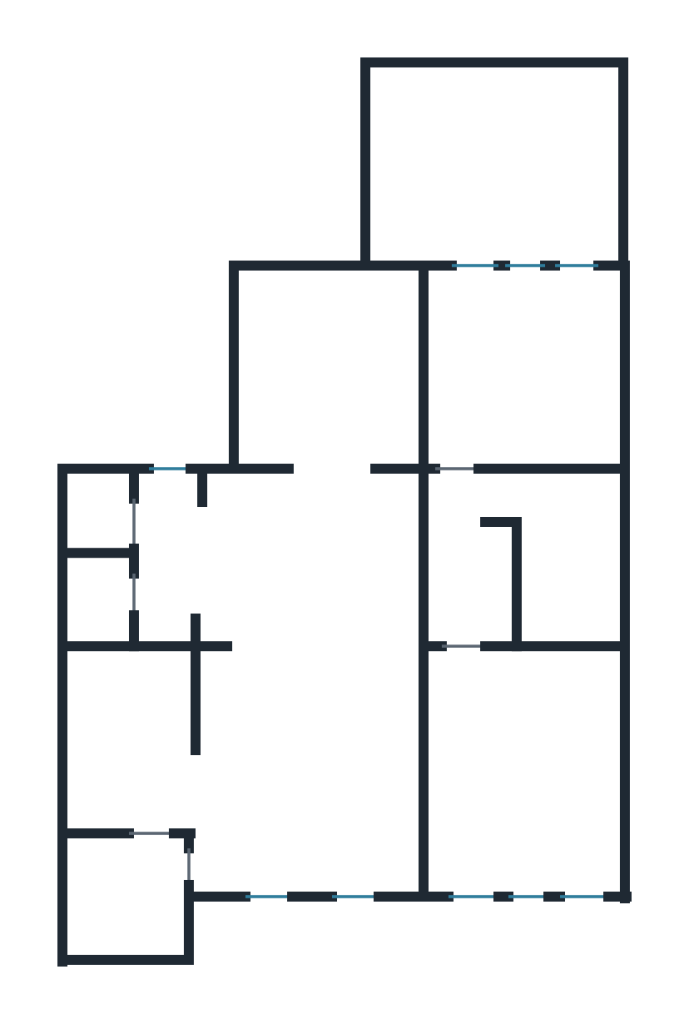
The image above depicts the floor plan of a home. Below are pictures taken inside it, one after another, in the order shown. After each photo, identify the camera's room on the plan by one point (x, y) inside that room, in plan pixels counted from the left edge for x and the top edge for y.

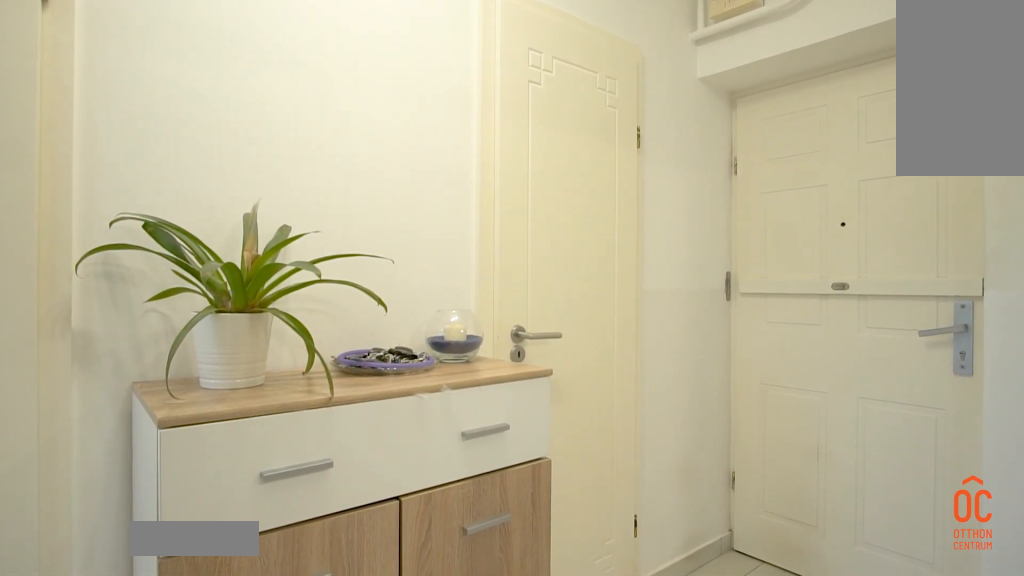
(172, 558)
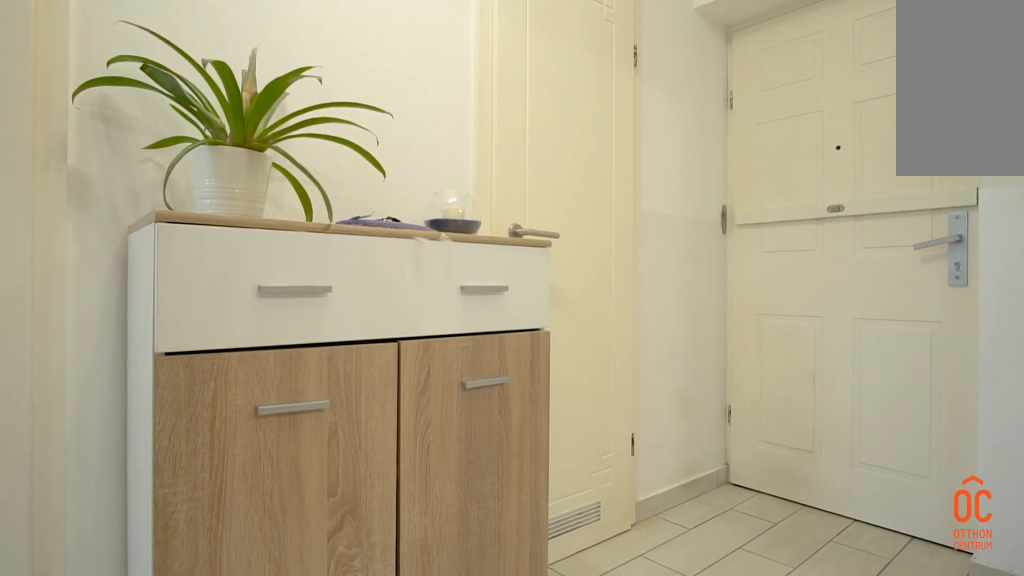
(171, 558)
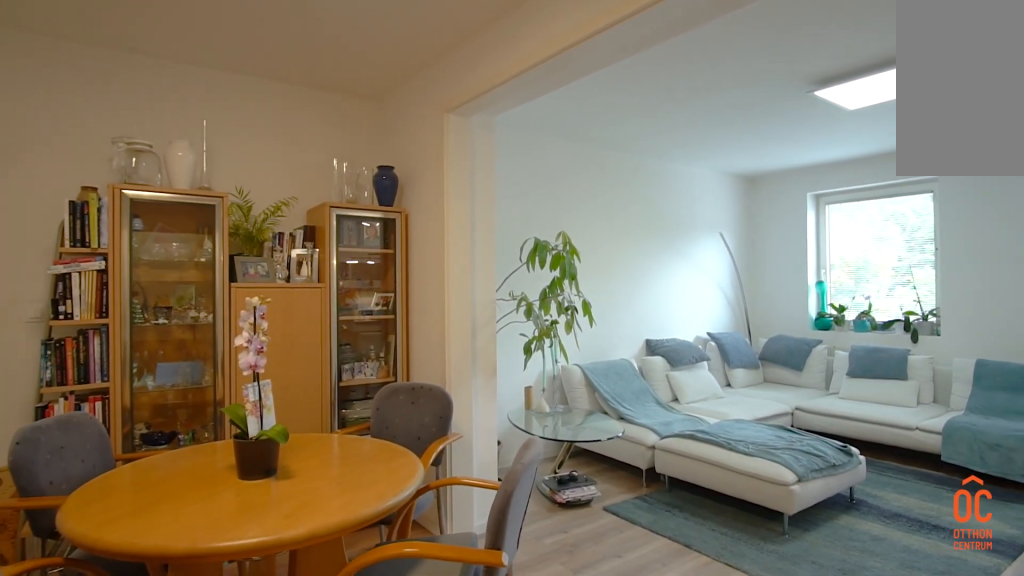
(338, 688)
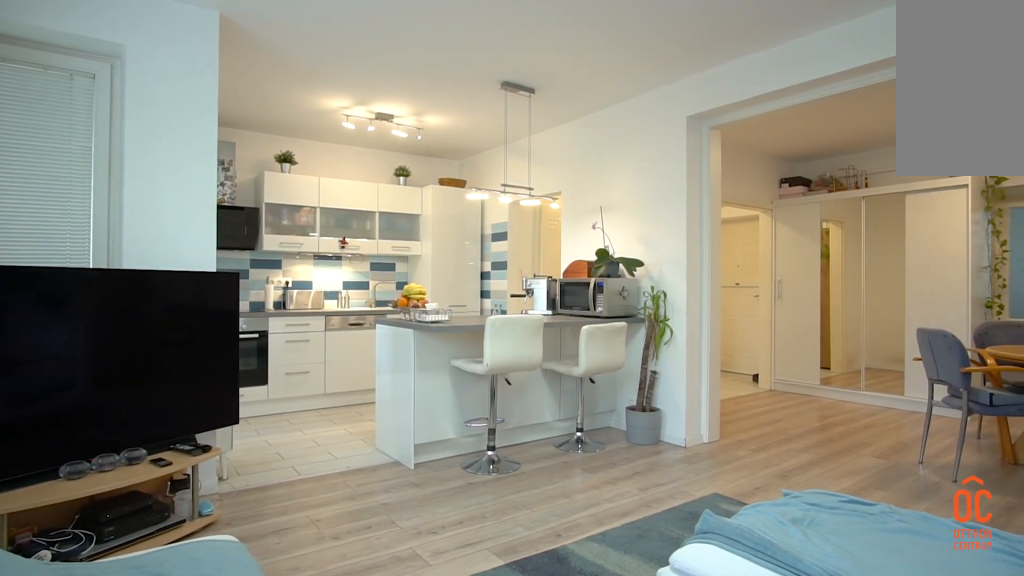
(338, 688)
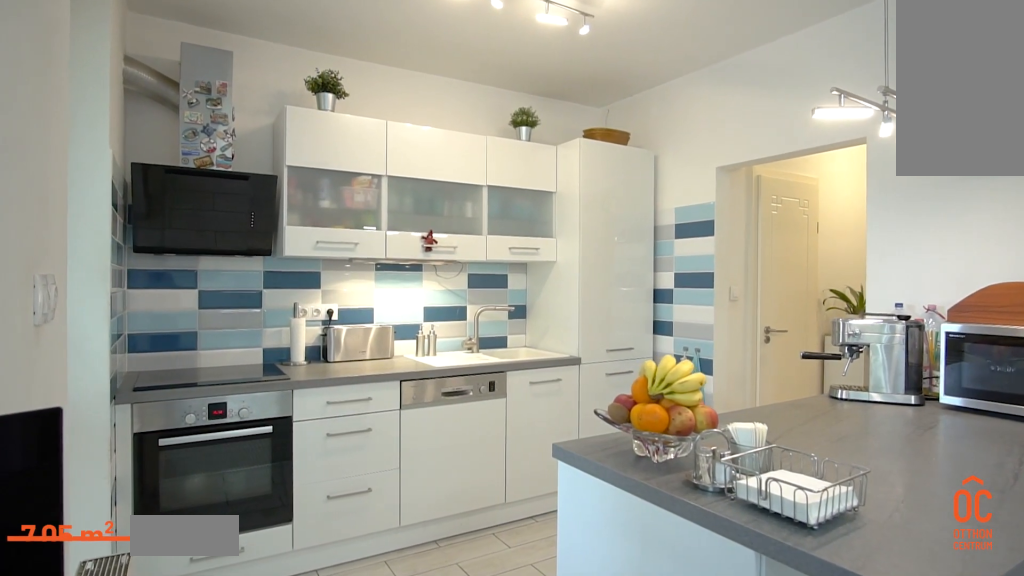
(131, 745)
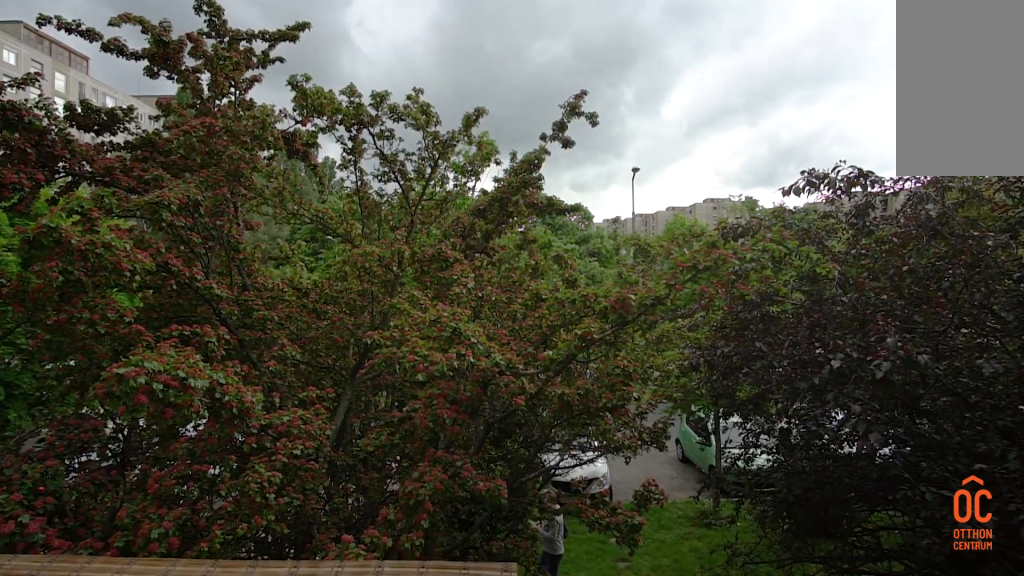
(136, 931)
